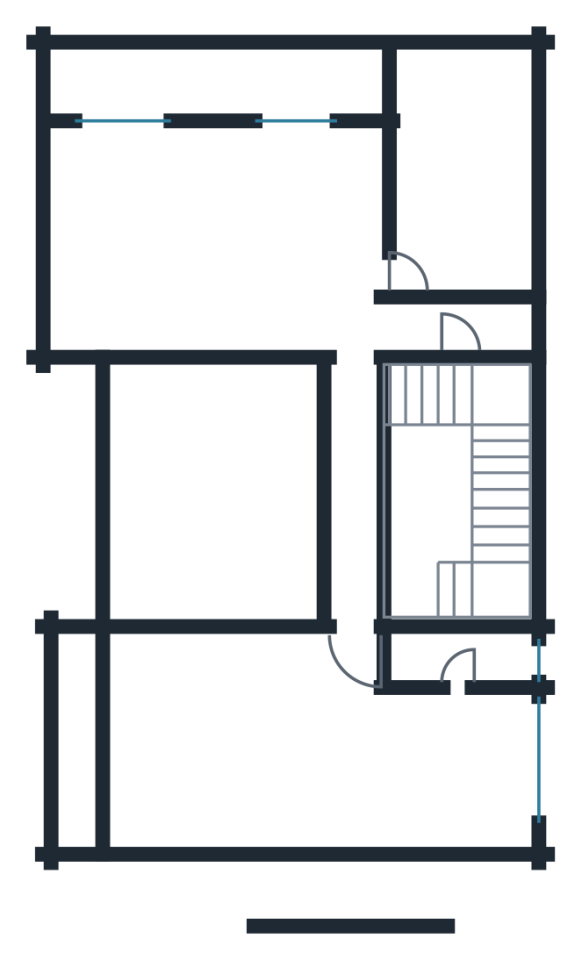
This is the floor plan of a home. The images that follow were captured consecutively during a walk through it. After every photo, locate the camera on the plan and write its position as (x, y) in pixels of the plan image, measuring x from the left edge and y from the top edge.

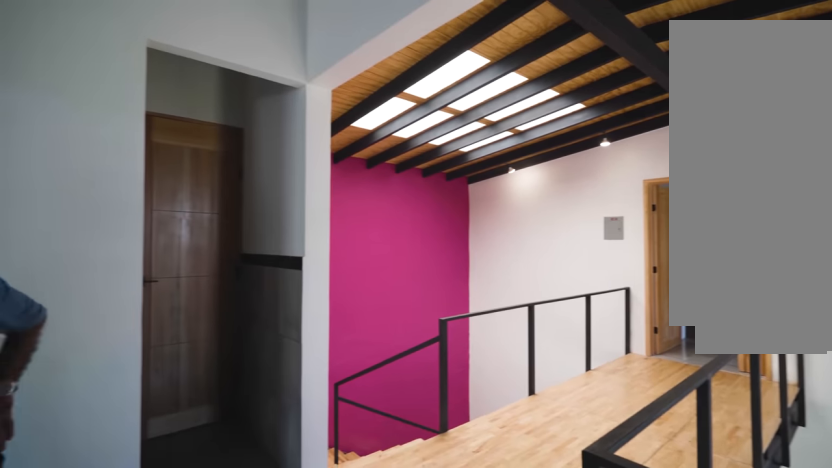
(356, 285)
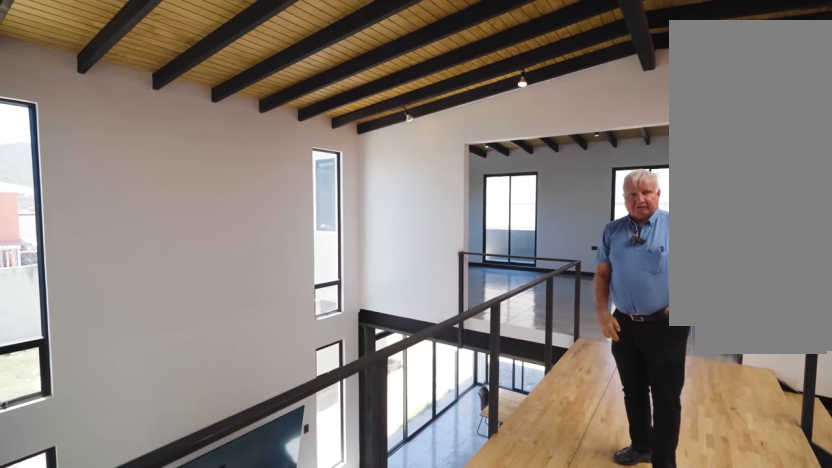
(343, 578)
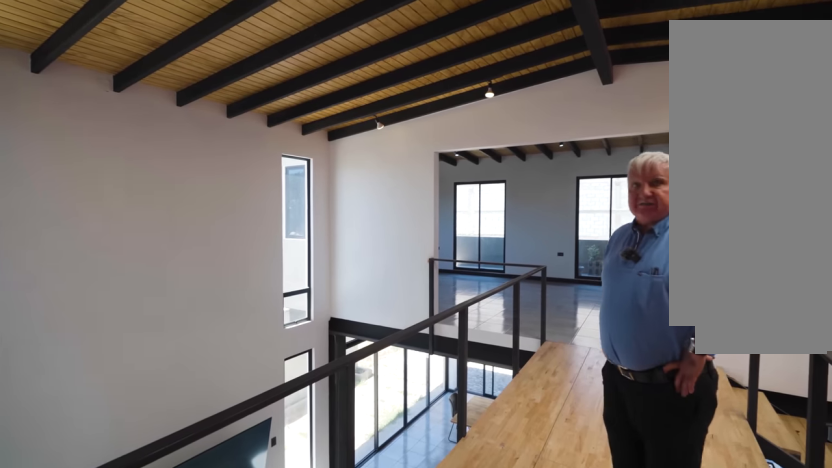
(343, 593)
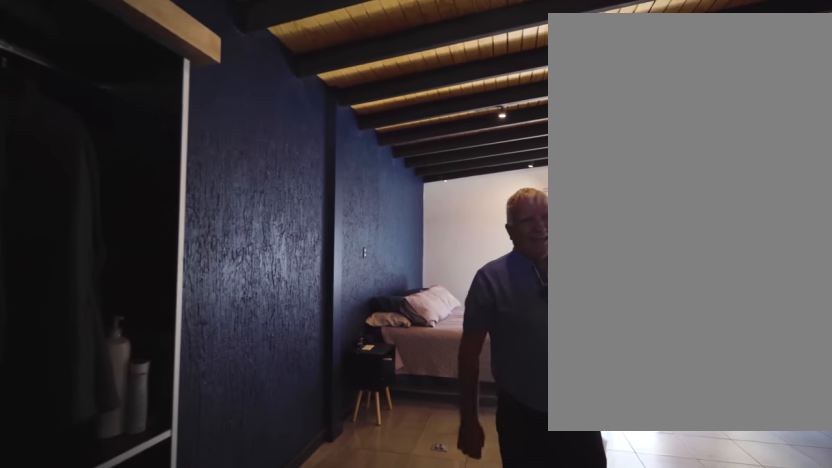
(459, 732)
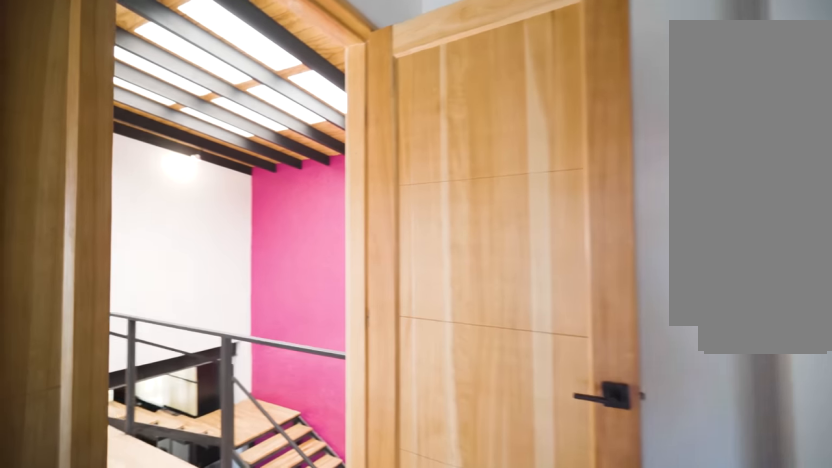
(328, 731)
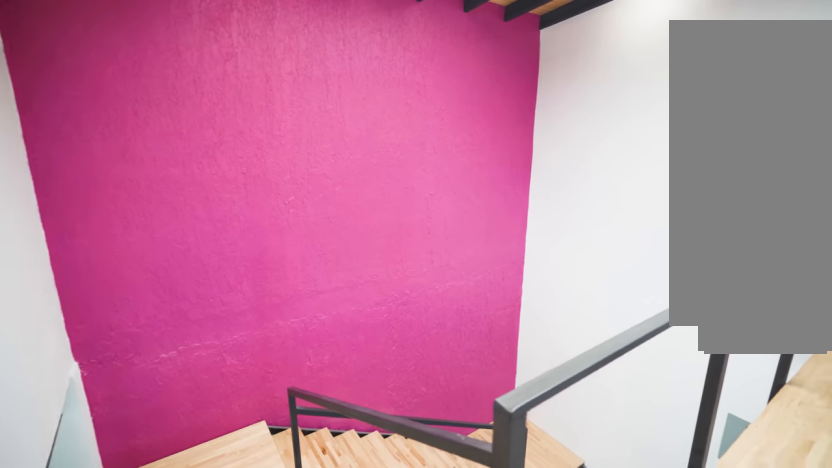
(367, 476)
